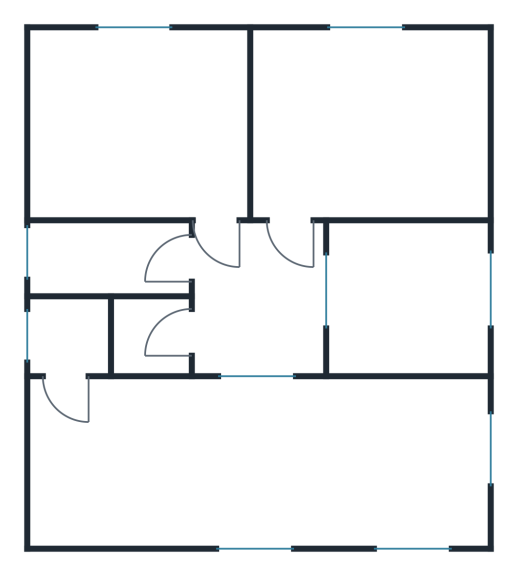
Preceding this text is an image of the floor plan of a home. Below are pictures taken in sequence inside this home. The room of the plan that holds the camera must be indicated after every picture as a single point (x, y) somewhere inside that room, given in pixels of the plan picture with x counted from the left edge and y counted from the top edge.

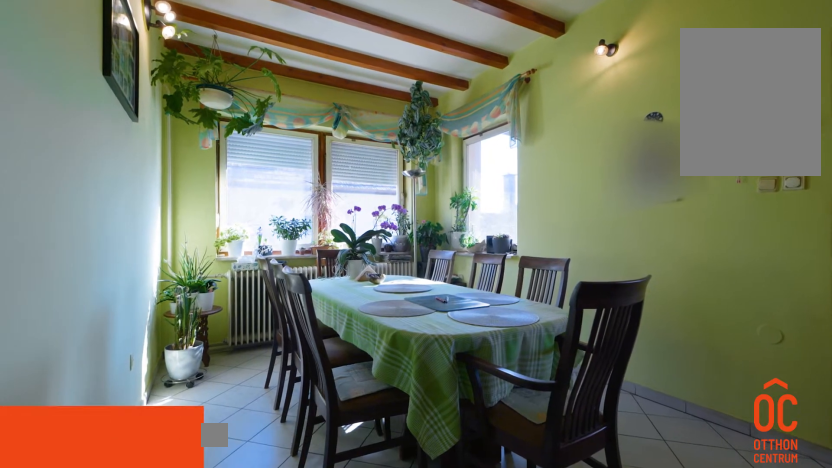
(294, 462)
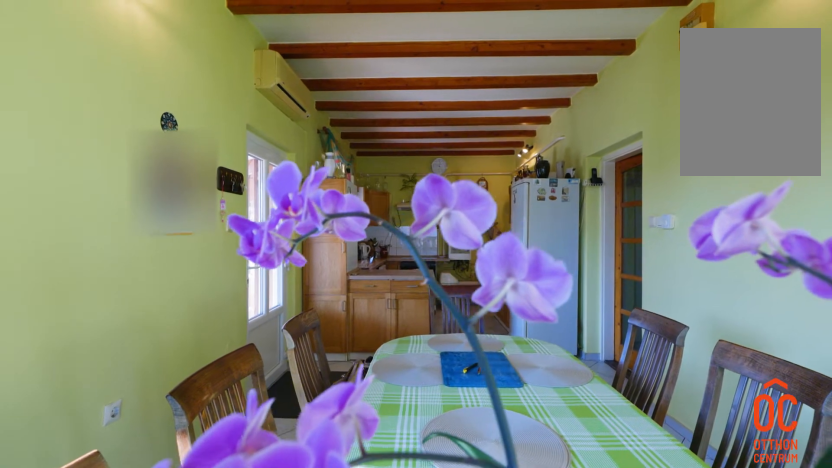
(294, 462)
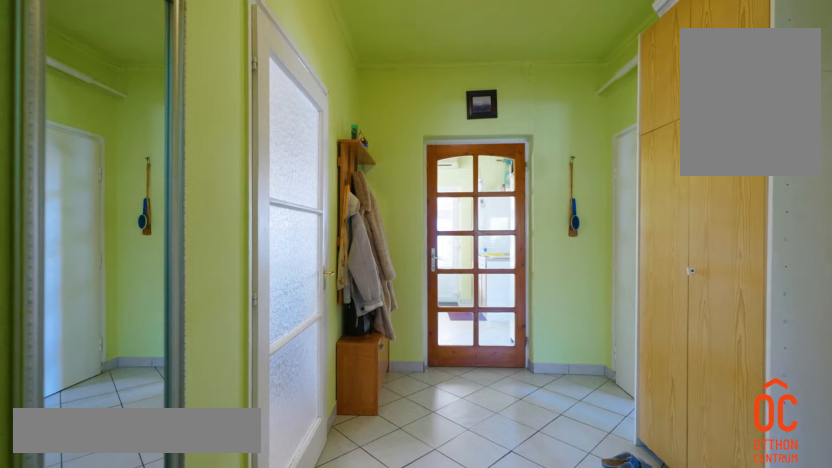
(262, 311)
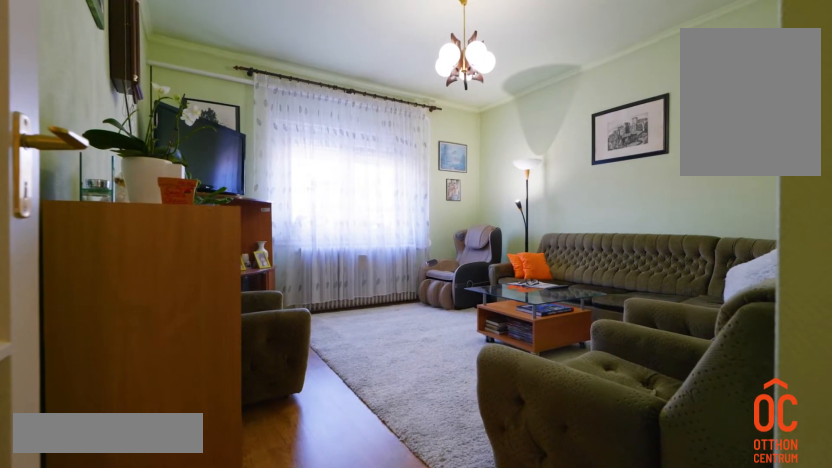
(410, 113)
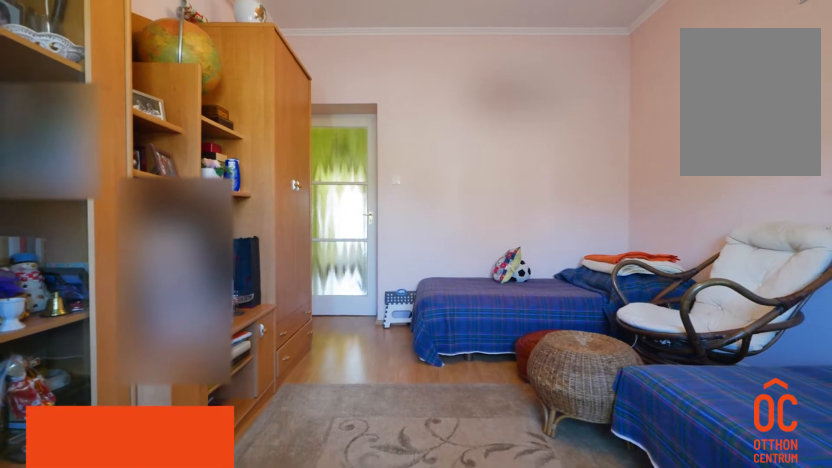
(155, 114)
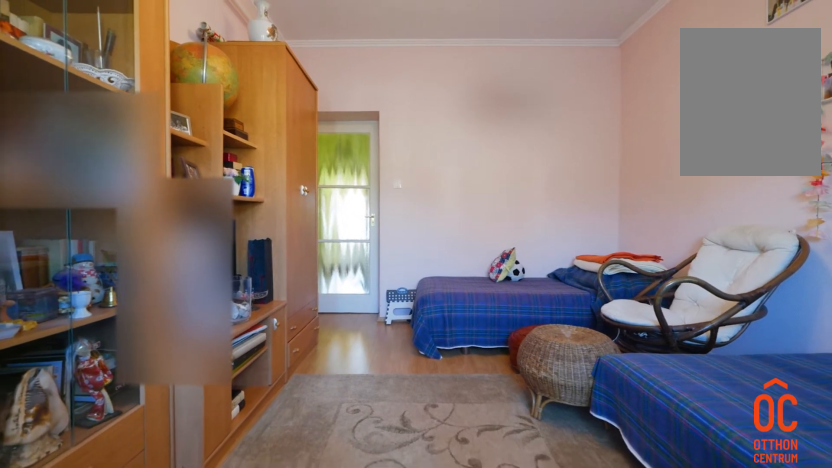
(155, 114)
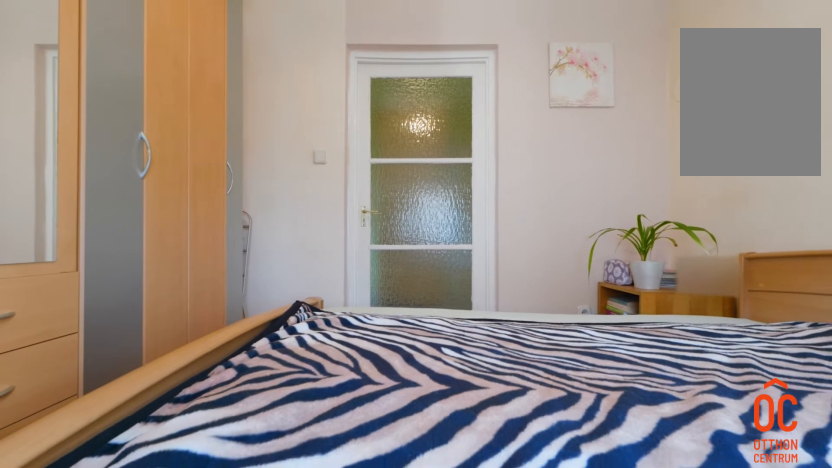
(422, 293)
